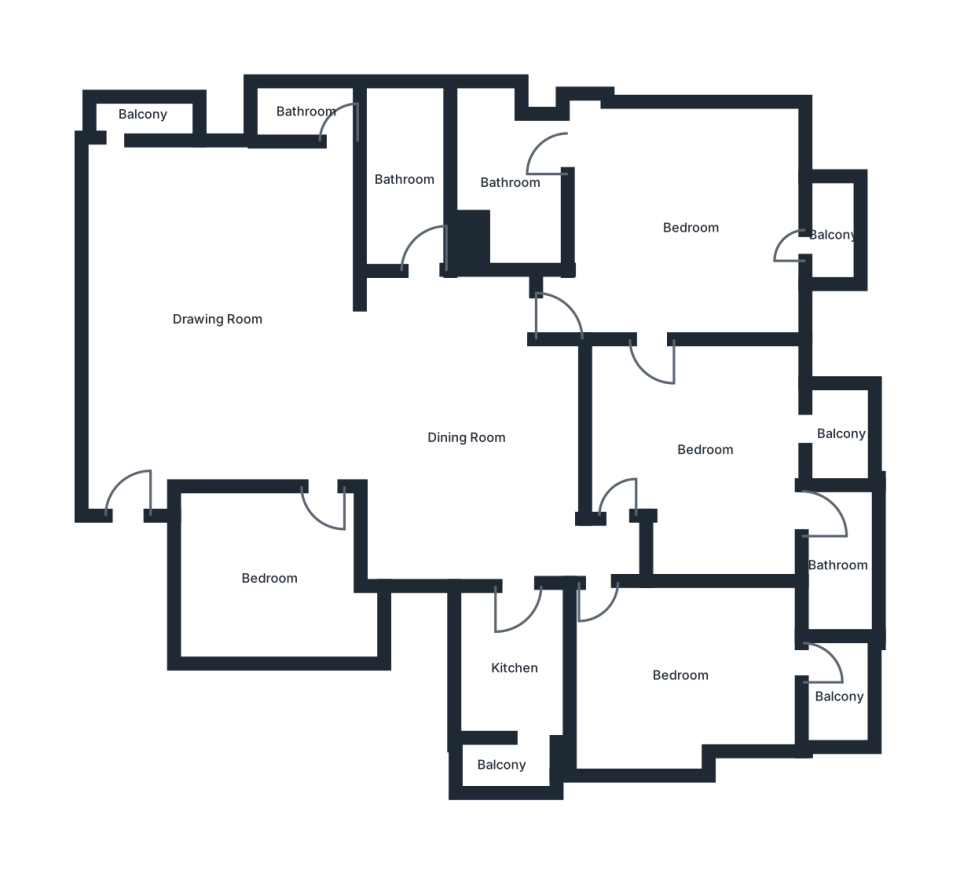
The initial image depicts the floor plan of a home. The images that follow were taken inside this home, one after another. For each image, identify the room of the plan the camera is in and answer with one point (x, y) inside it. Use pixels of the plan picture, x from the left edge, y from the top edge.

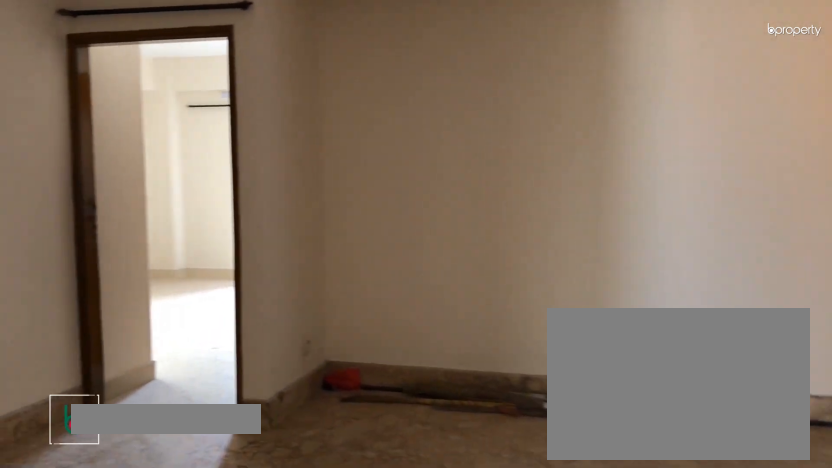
(462, 437)
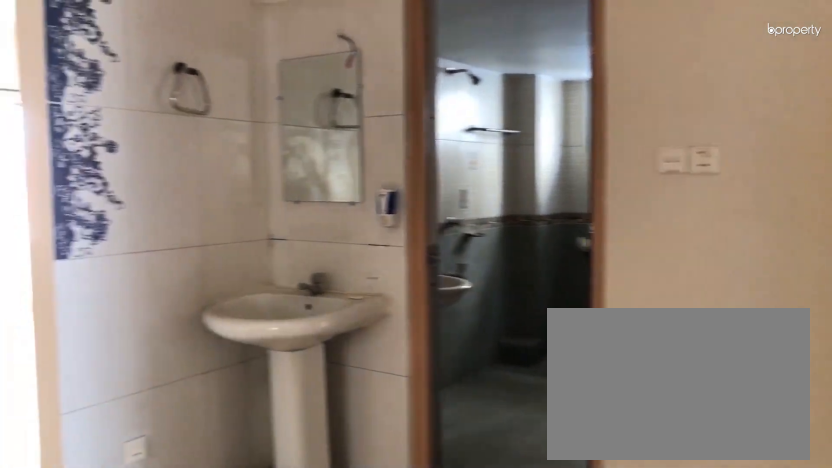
(462, 437)
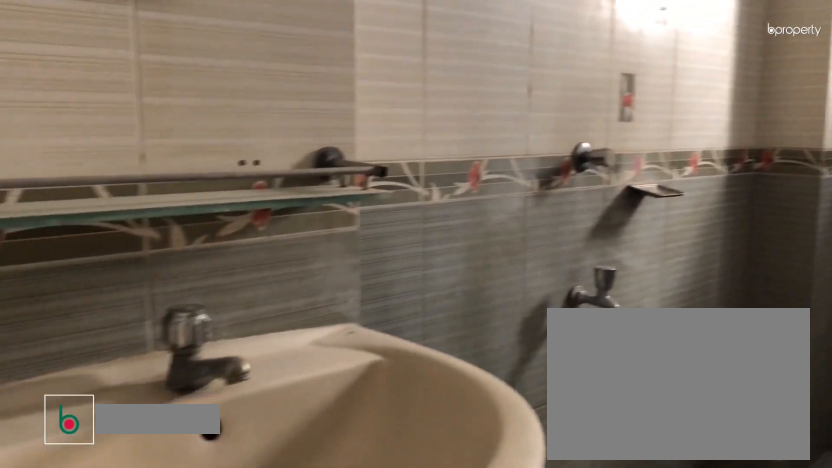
(405, 180)
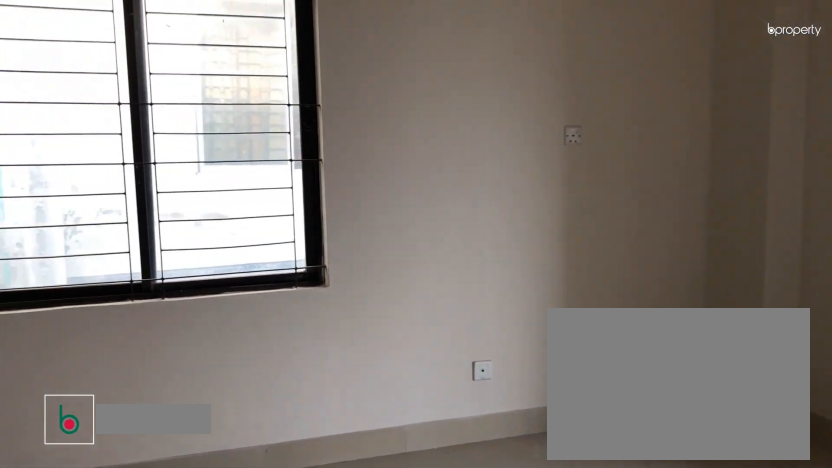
(690, 228)
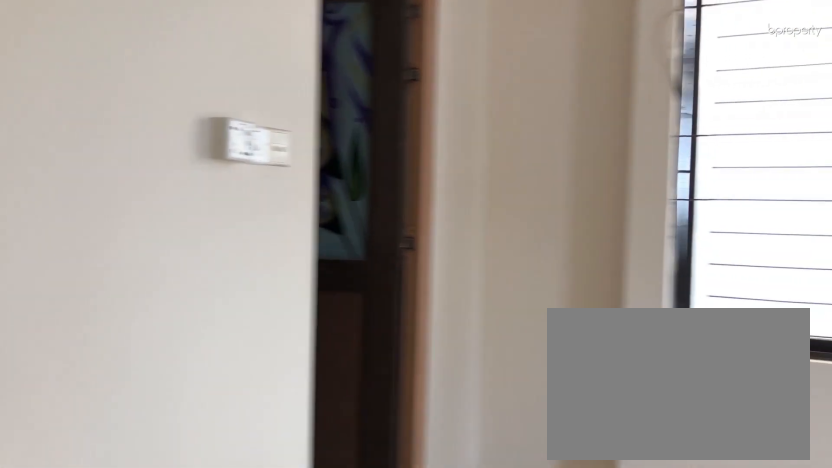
(690, 228)
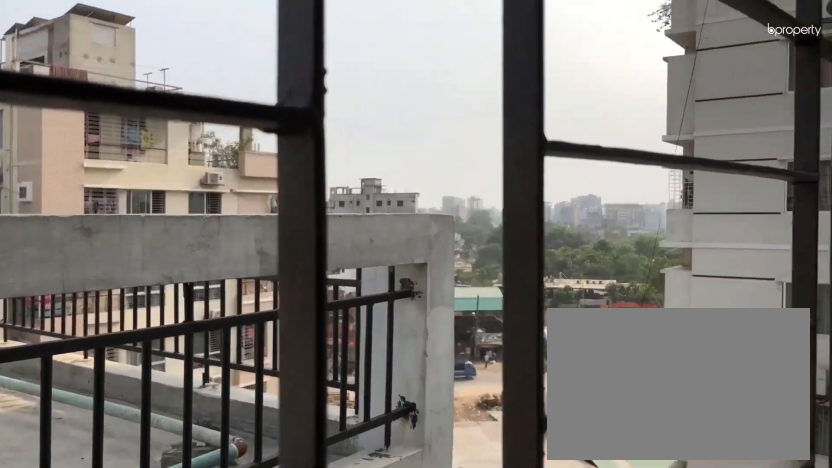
(830, 233)
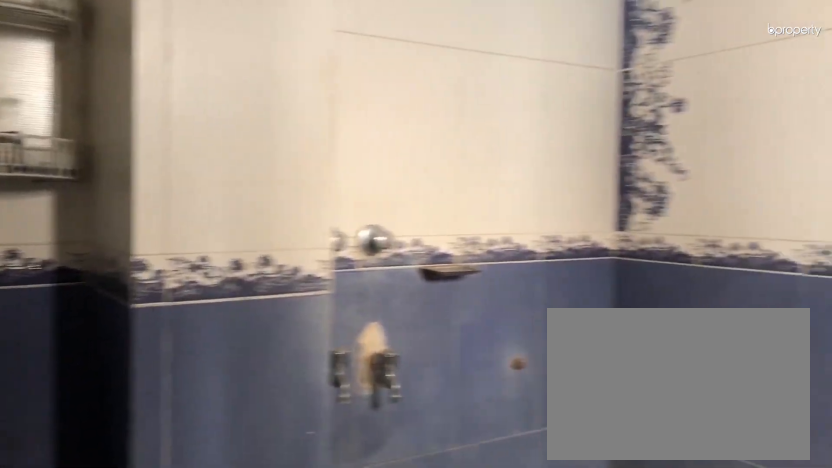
(510, 183)
